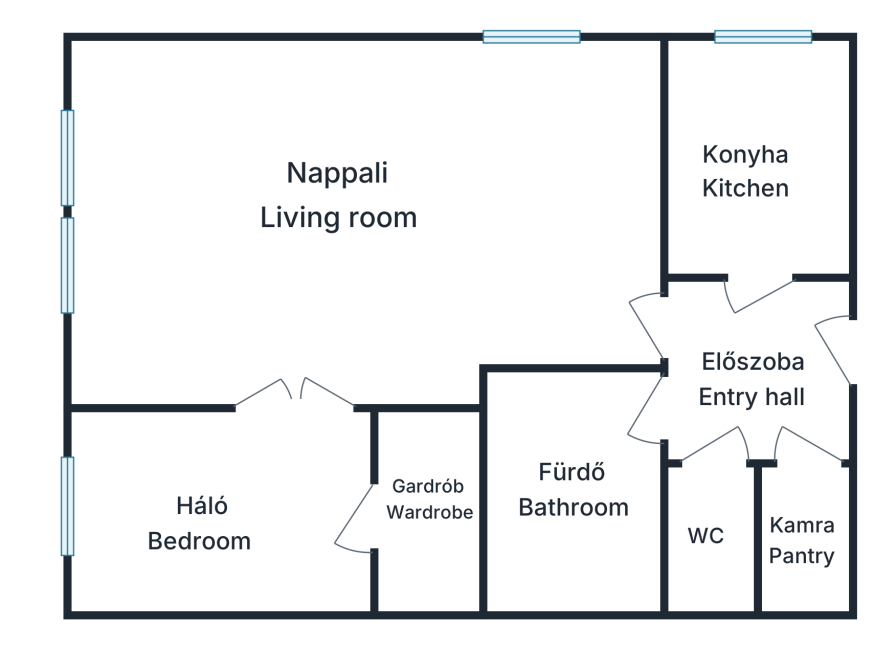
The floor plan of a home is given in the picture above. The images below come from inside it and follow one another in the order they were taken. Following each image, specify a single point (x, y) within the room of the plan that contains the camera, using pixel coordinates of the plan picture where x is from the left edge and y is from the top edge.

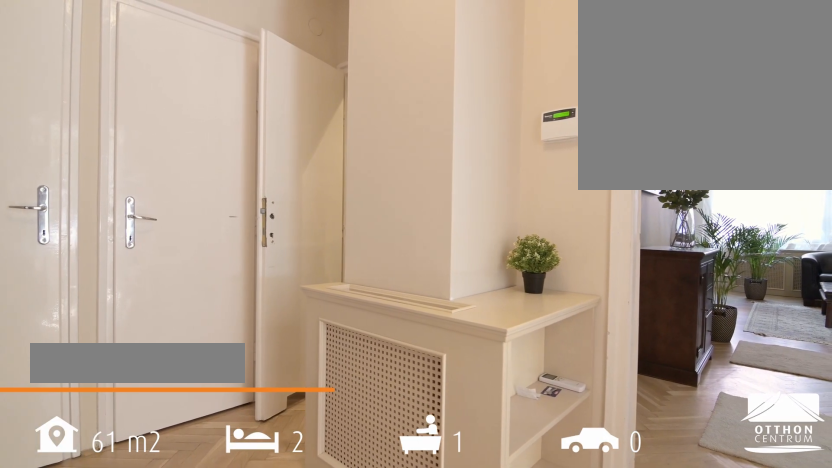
(754, 361)
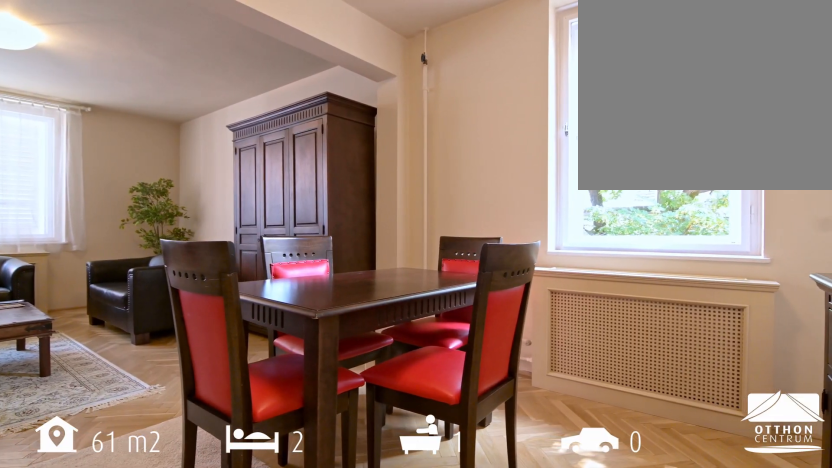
(372, 214)
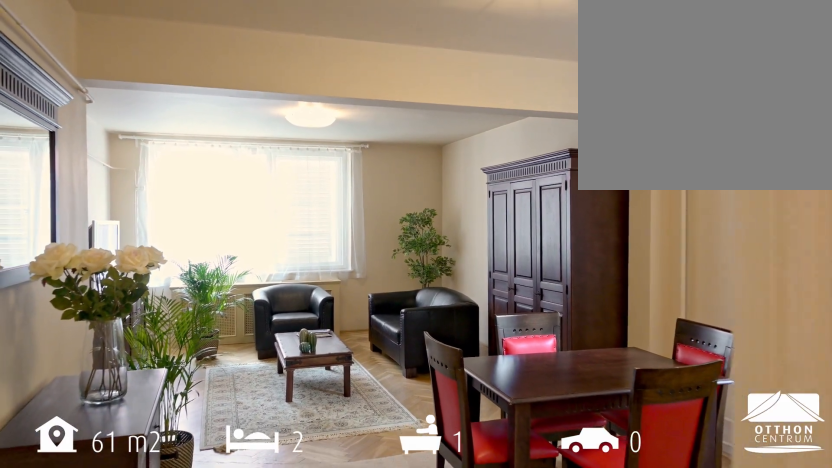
(372, 214)
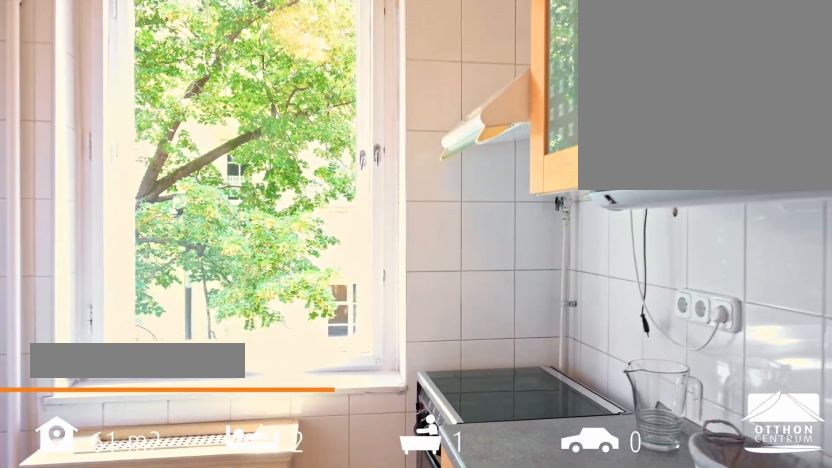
(750, 161)
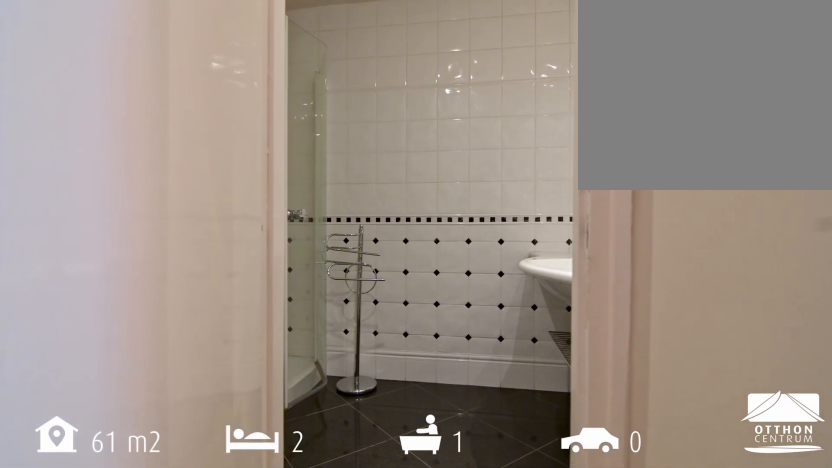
(568, 499)
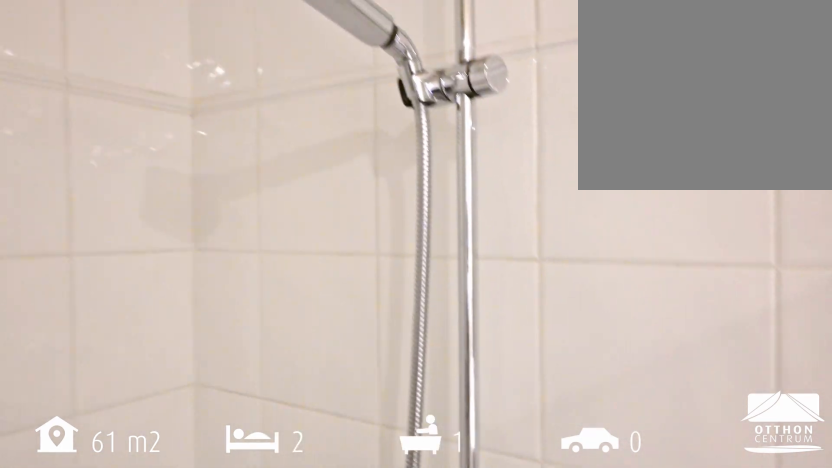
(568, 498)
